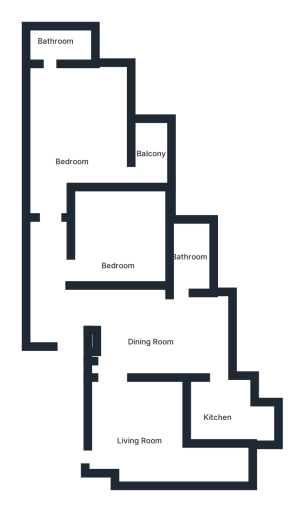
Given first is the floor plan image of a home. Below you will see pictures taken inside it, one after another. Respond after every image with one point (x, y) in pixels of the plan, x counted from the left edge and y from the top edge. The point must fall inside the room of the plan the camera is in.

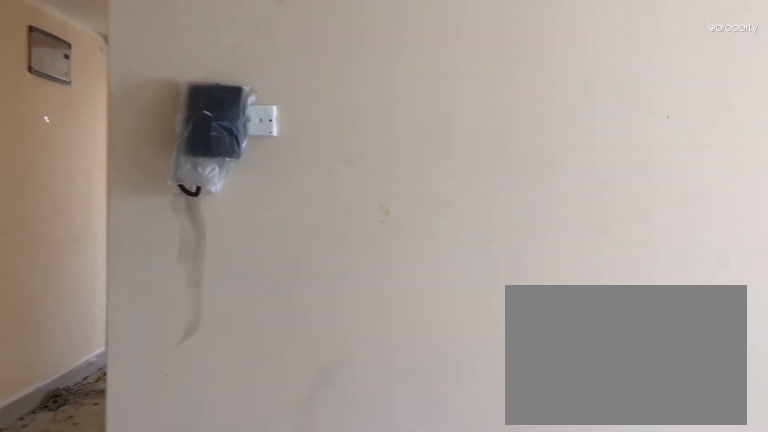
(62, 345)
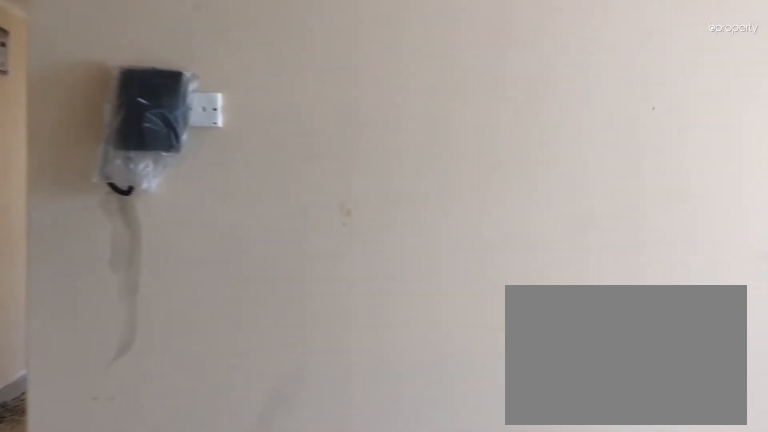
(62, 345)
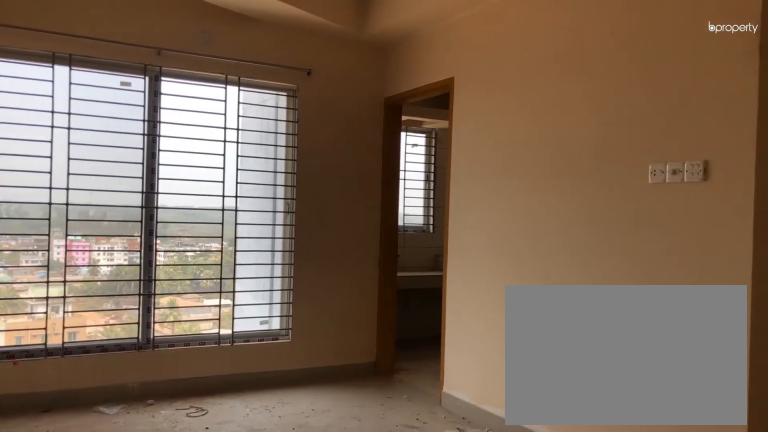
(150, 340)
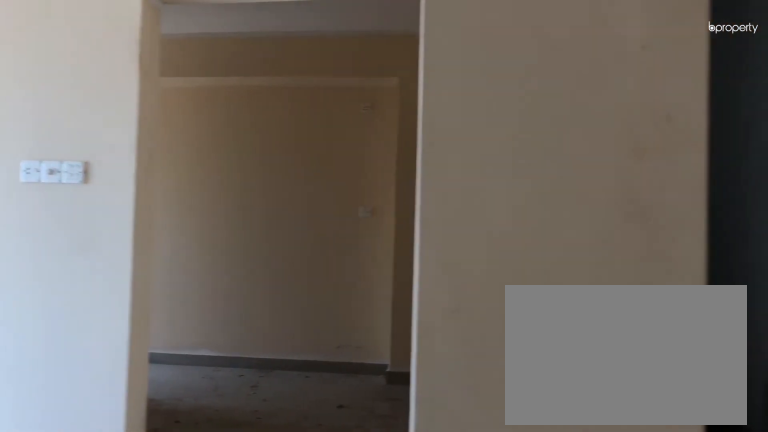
(150, 340)
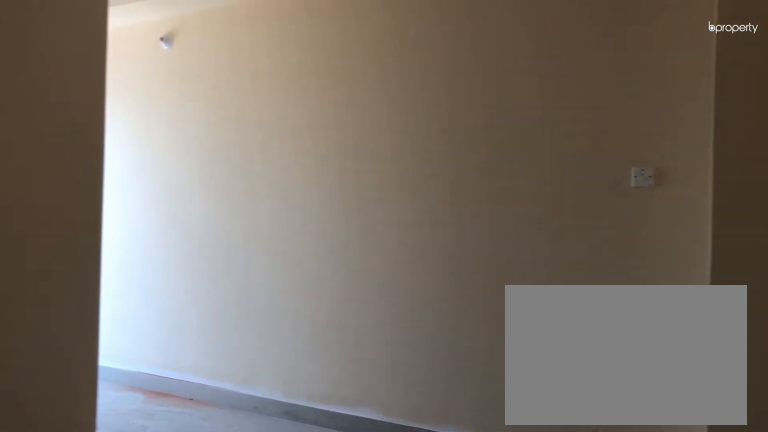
(136, 437)
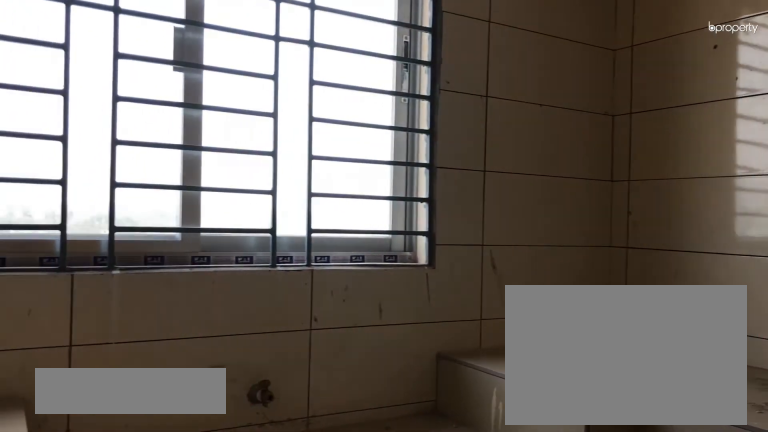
(223, 413)
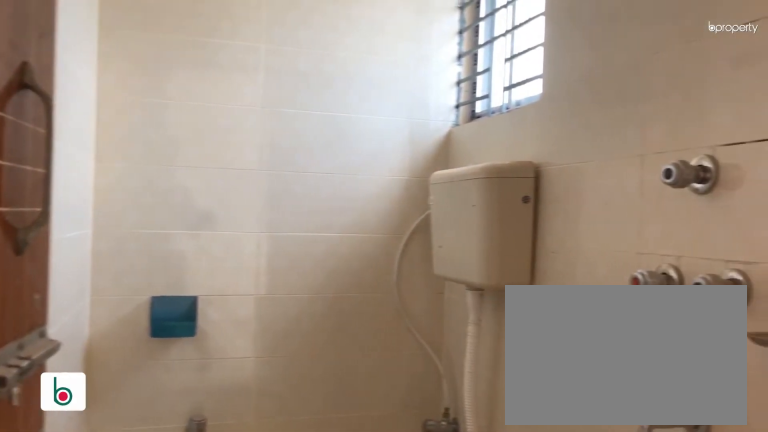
(195, 250)
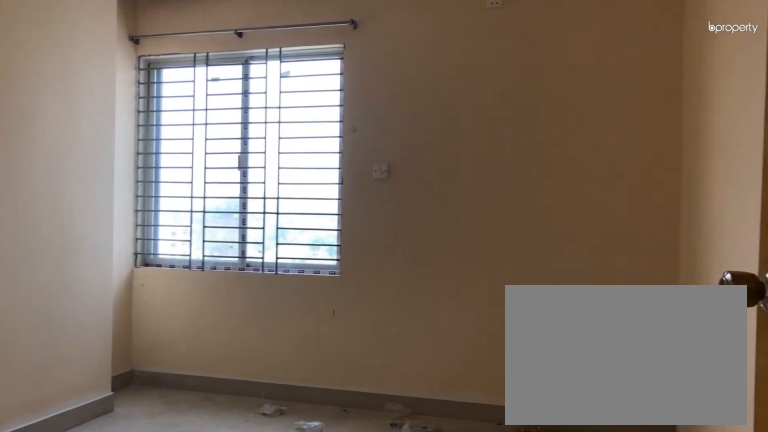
(115, 247)
